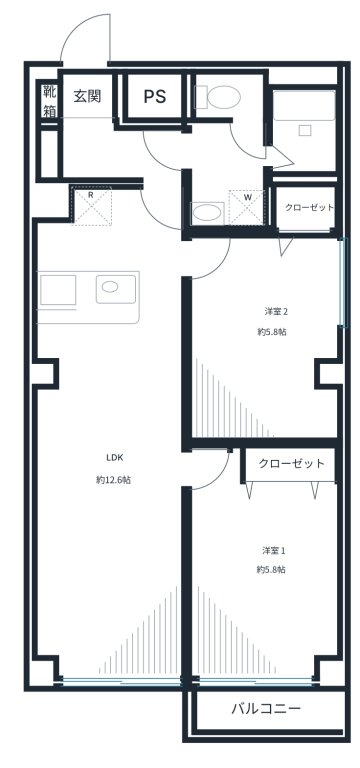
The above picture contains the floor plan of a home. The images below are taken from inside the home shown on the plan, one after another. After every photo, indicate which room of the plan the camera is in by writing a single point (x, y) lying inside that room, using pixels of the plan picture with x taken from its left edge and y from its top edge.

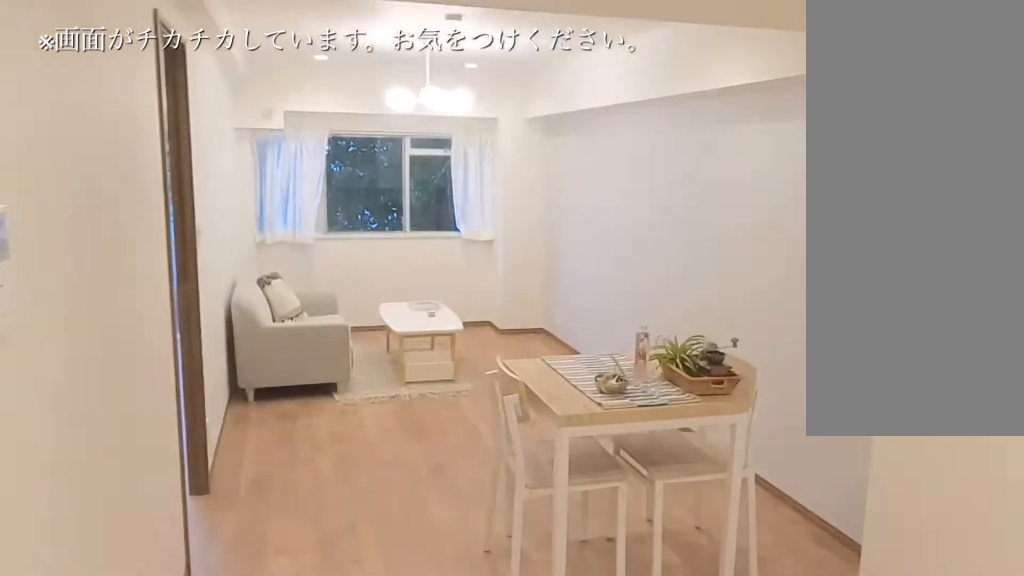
(116, 480)
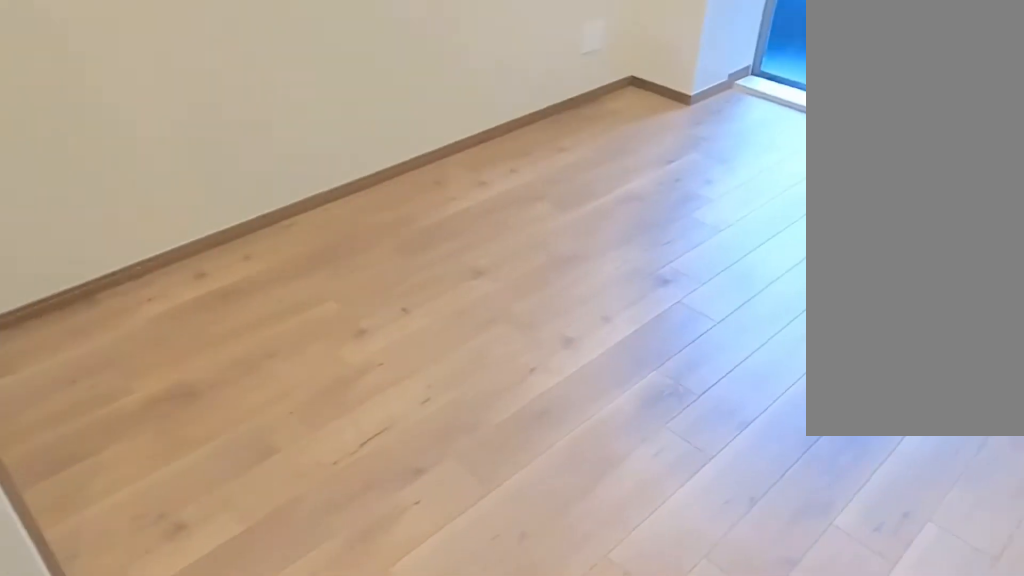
(286, 588)
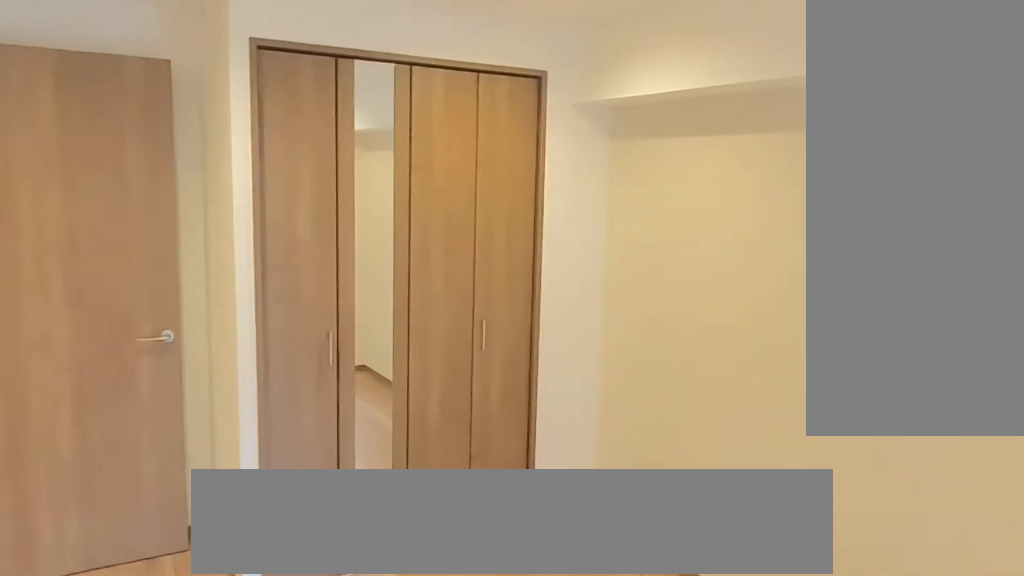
(278, 579)
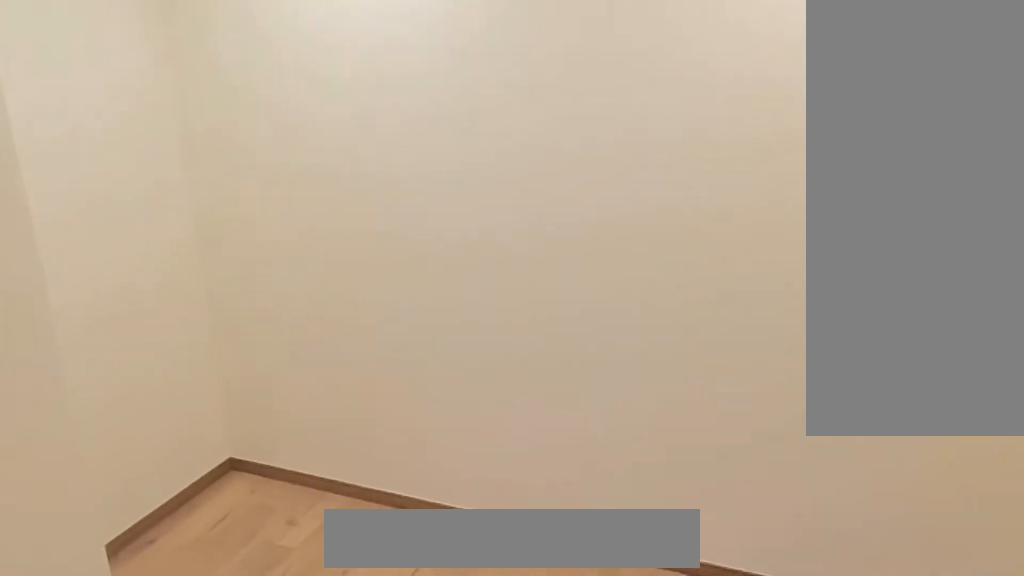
(278, 333)
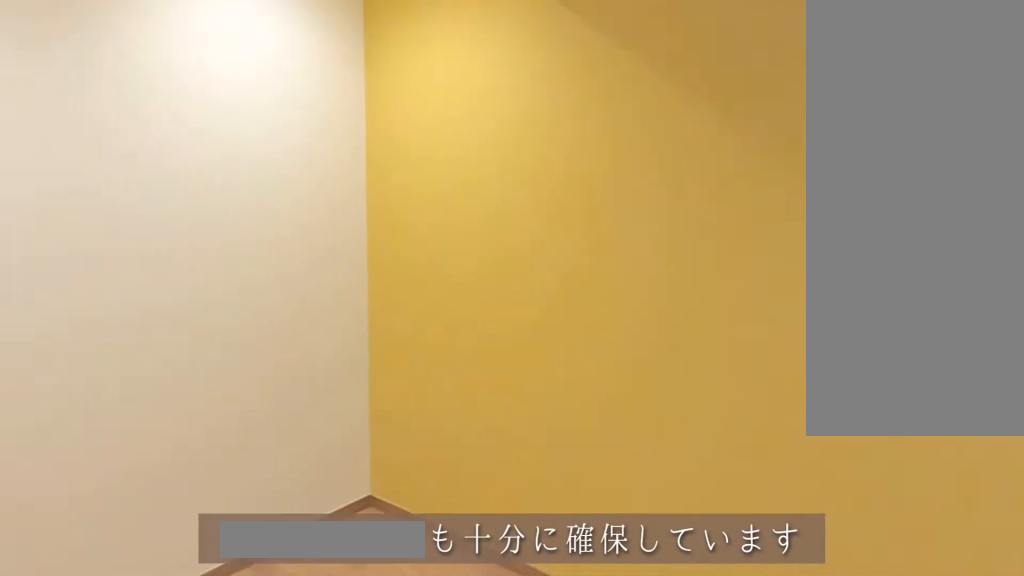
(278, 332)
